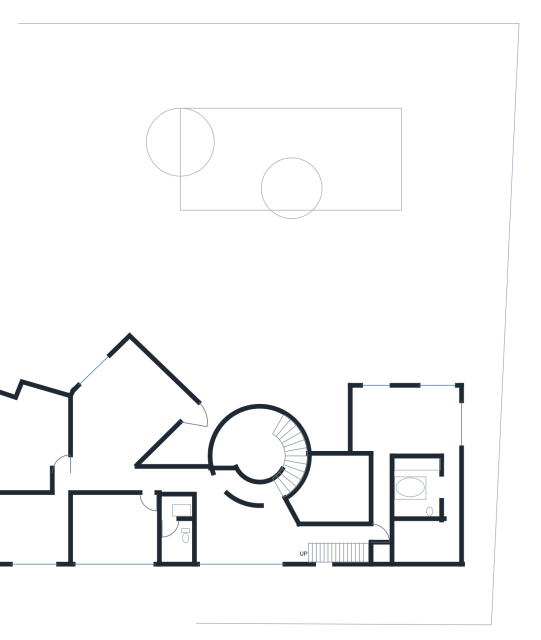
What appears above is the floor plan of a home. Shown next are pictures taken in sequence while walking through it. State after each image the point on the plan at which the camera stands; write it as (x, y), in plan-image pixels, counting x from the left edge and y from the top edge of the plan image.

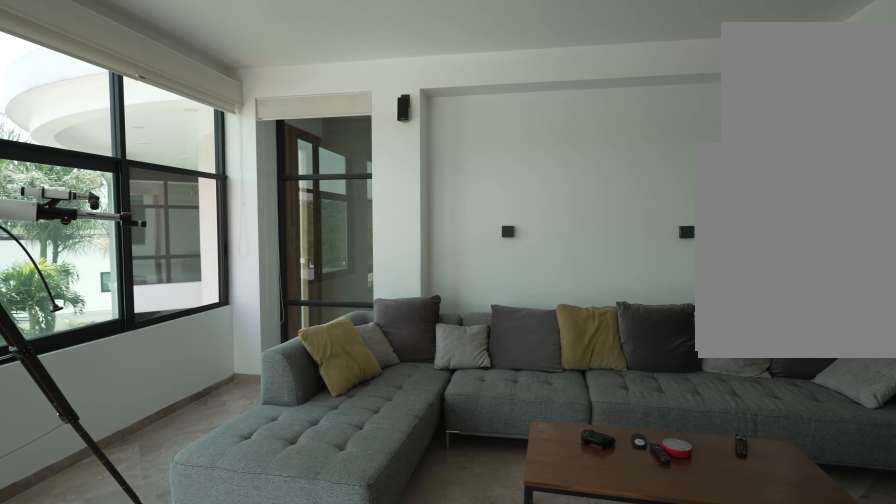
(114, 400)
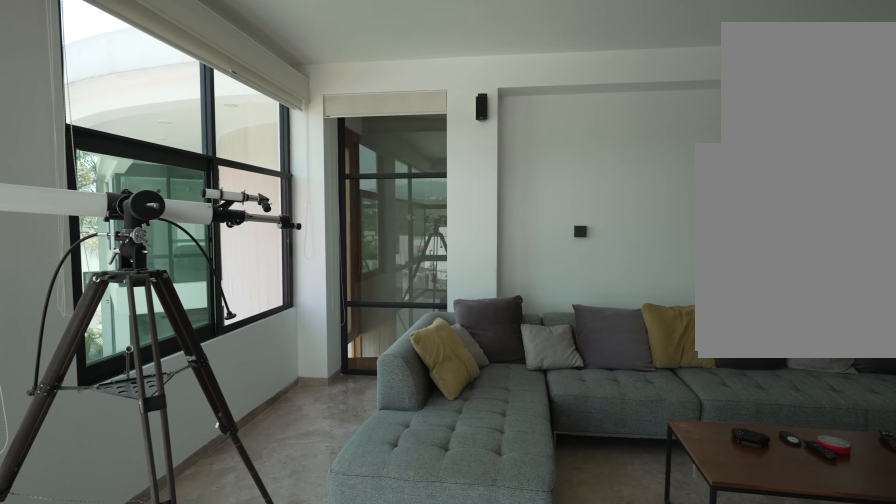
(117, 393)
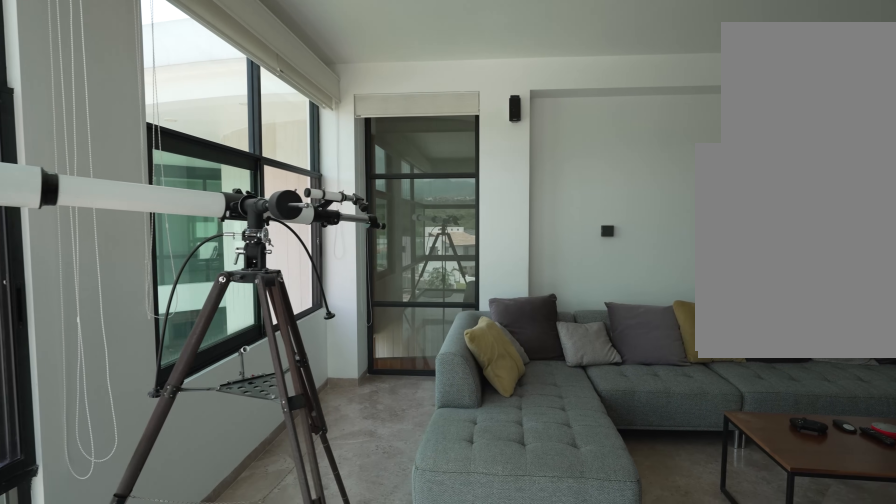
(120, 387)
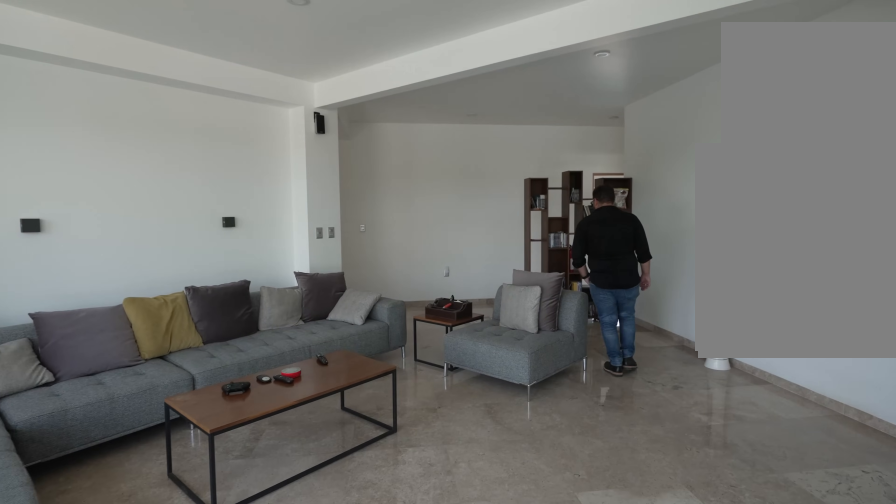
(128, 364)
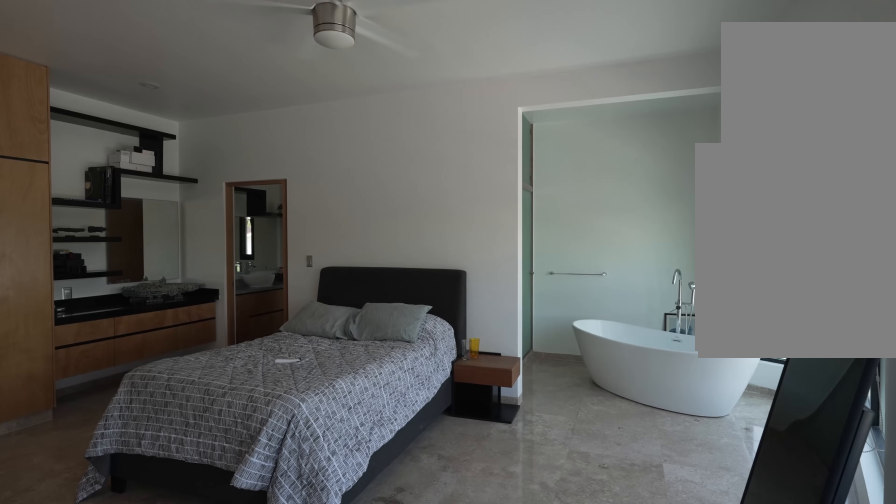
(35, 415)
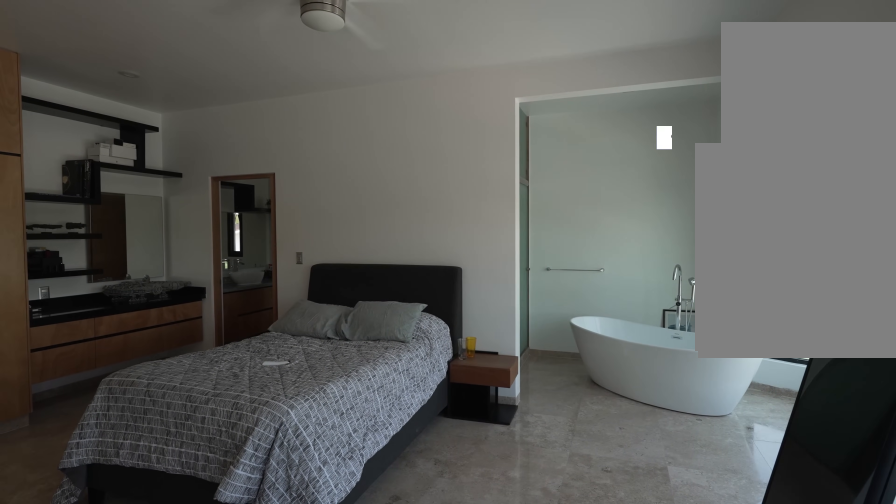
(35, 415)
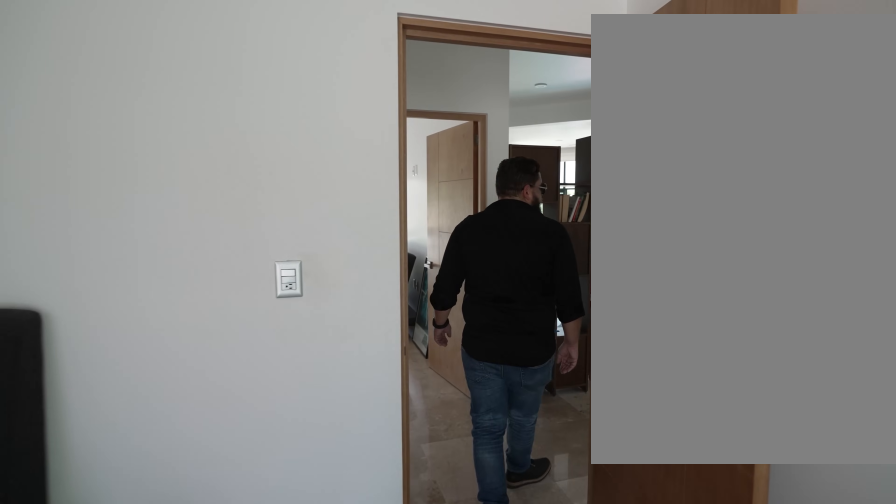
(59, 482)
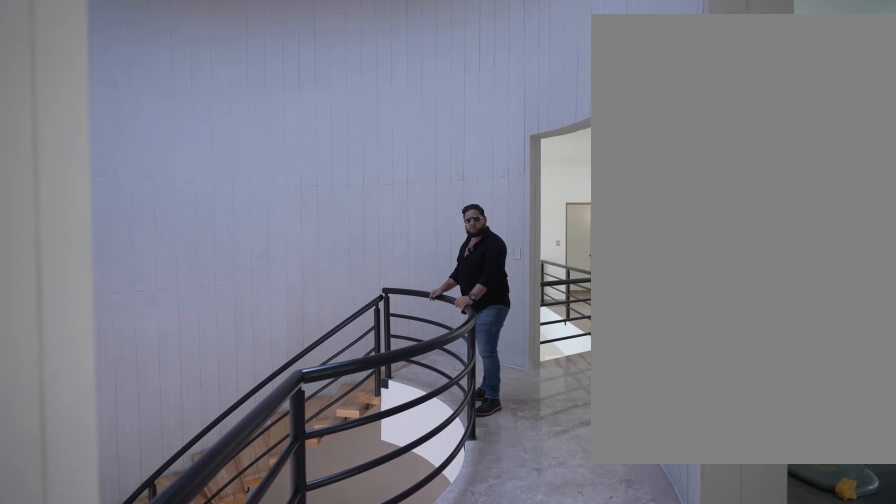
(224, 482)
